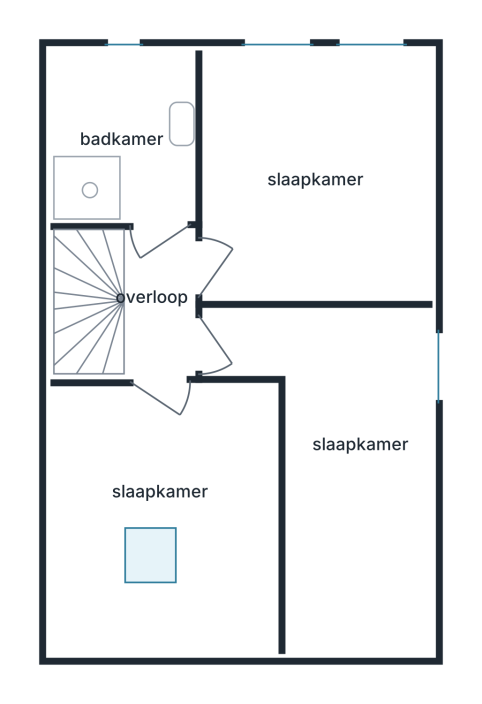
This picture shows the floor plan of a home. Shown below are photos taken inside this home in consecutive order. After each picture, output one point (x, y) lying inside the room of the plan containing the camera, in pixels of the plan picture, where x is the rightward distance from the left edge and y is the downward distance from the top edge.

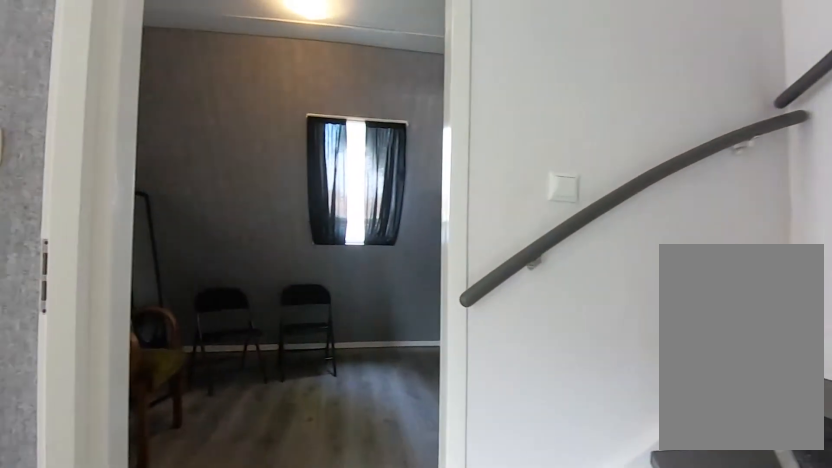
(159, 303)
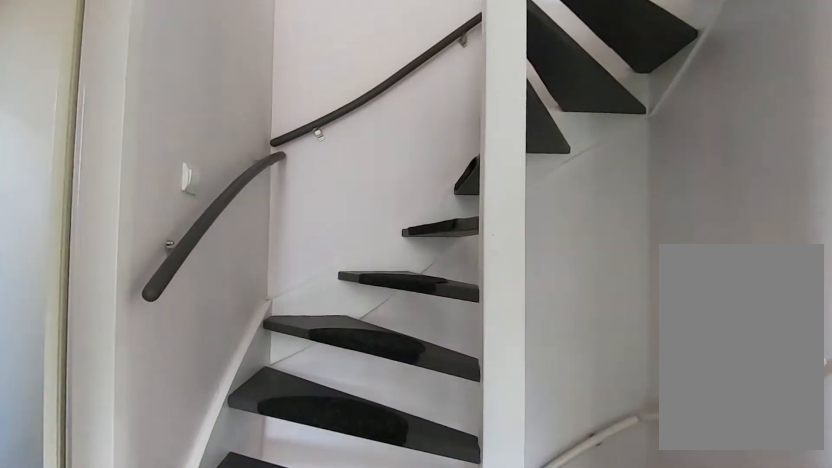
(159, 303)
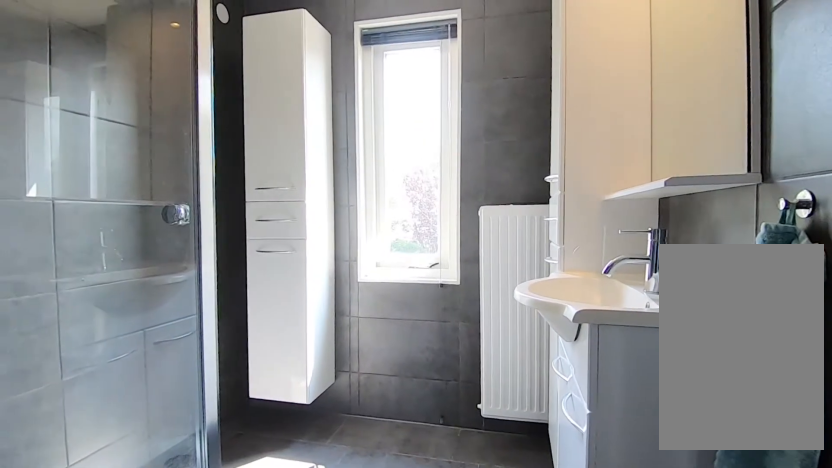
(133, 130)
